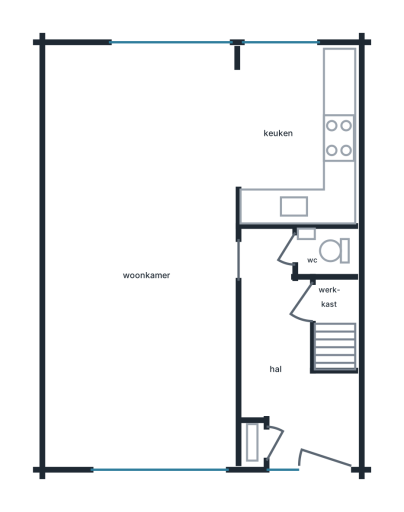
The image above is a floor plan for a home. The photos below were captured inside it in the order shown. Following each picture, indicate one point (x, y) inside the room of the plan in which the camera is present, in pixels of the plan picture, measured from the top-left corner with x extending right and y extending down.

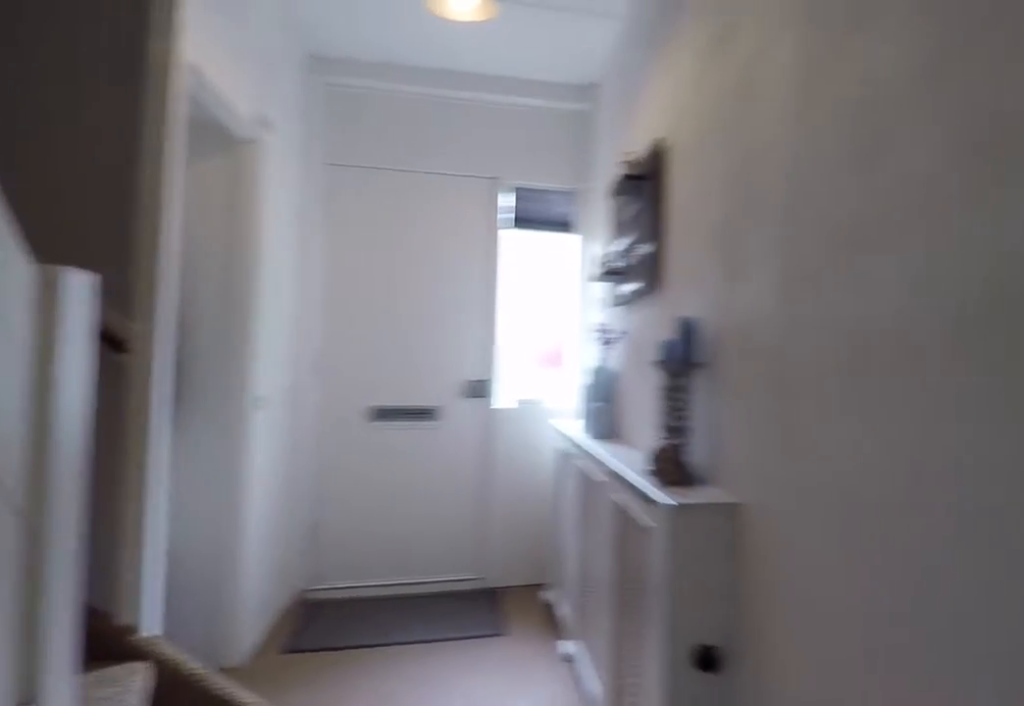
(289, 364)
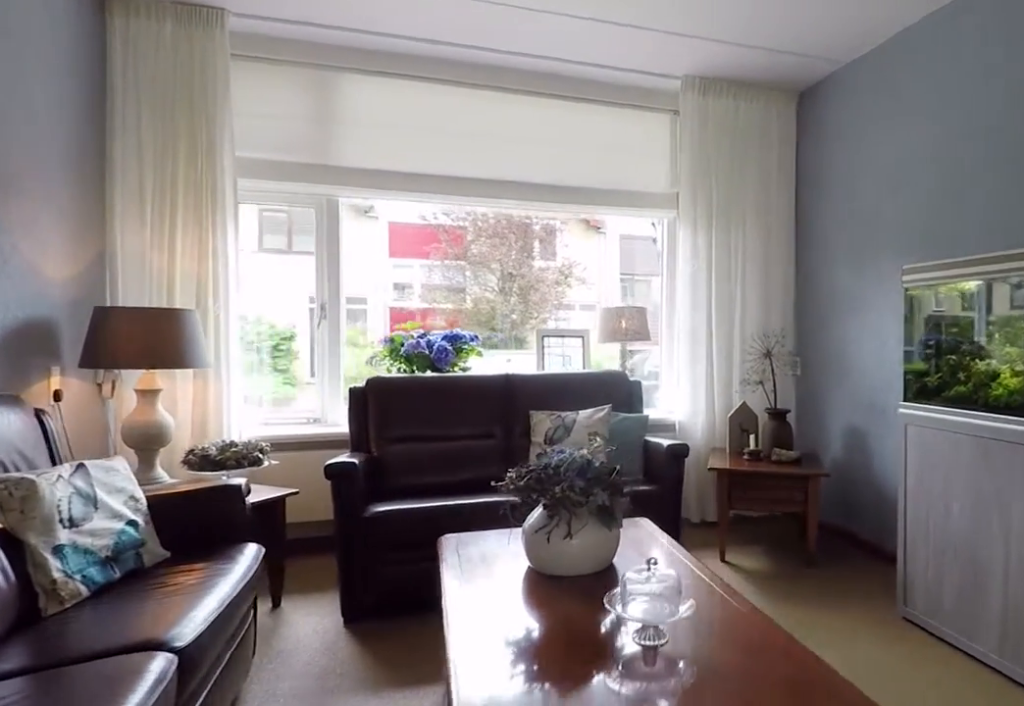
(146, 173)
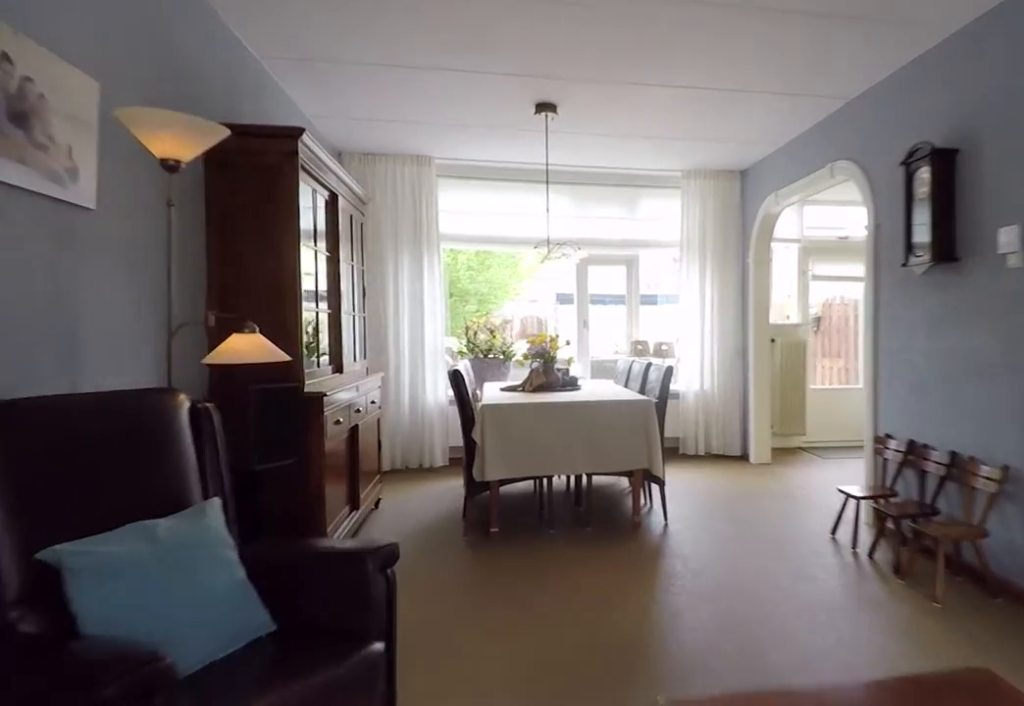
(146, 173)
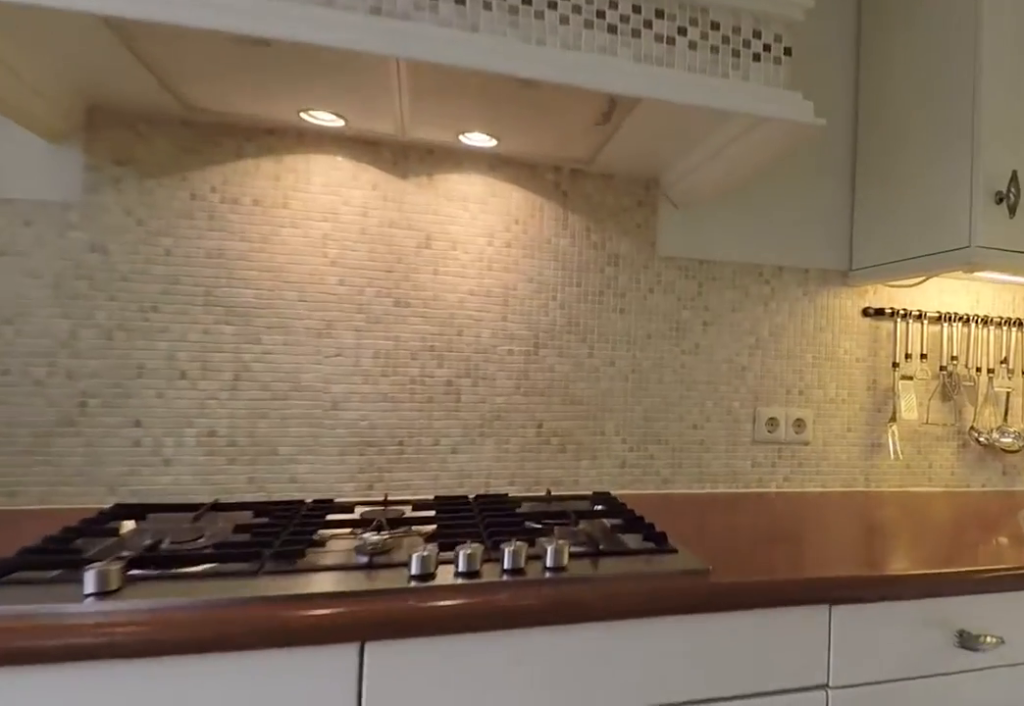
(295, 136)
